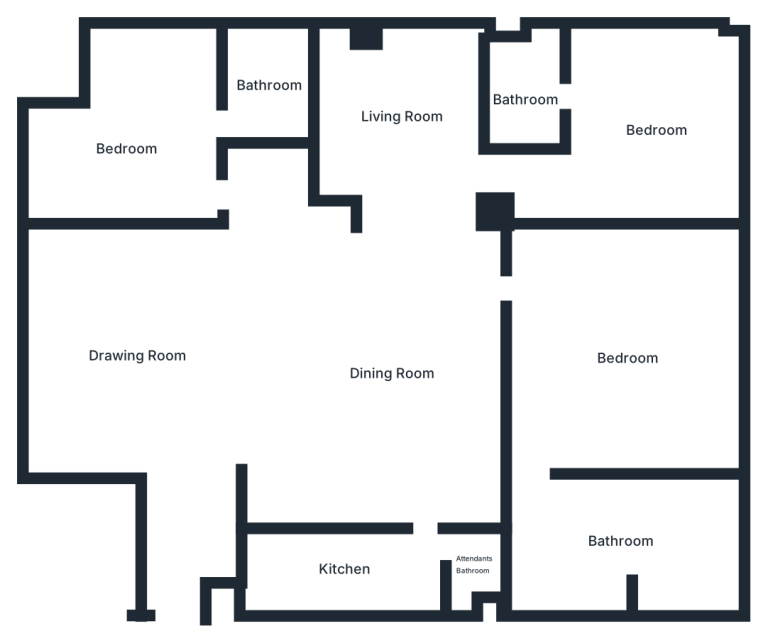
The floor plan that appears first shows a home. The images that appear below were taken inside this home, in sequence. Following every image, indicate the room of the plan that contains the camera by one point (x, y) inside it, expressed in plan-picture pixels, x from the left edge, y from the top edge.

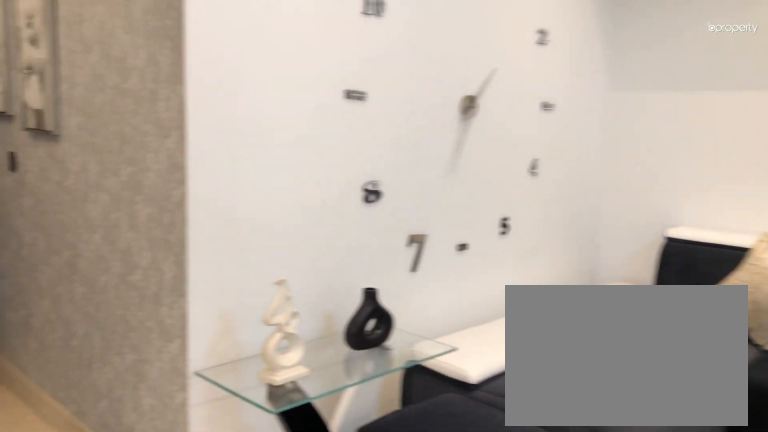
(136, 356)
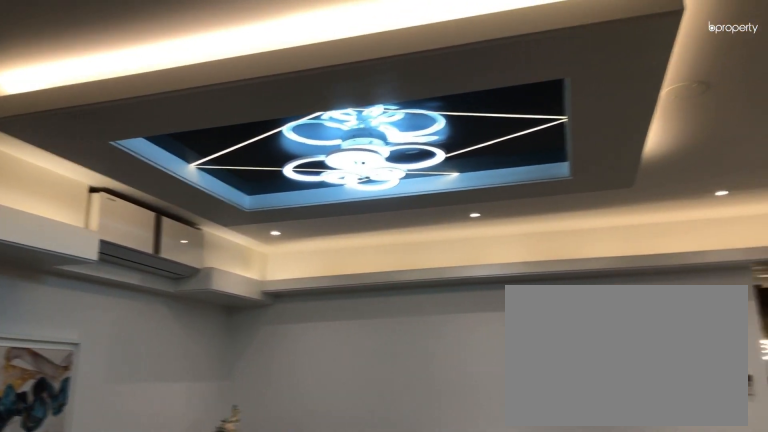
(136, 356)
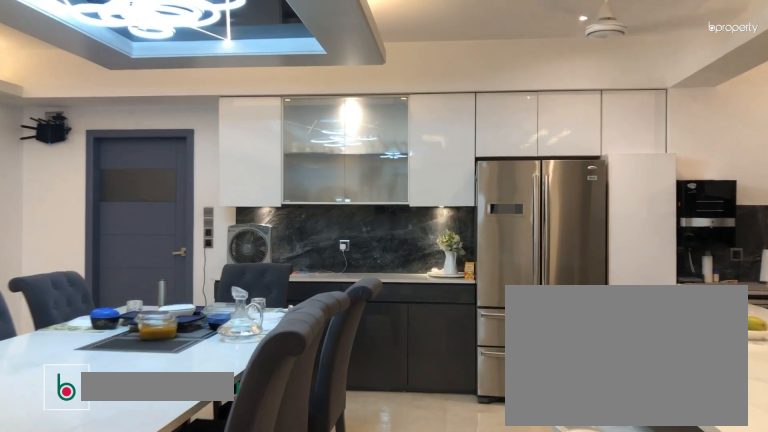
(391, 371)
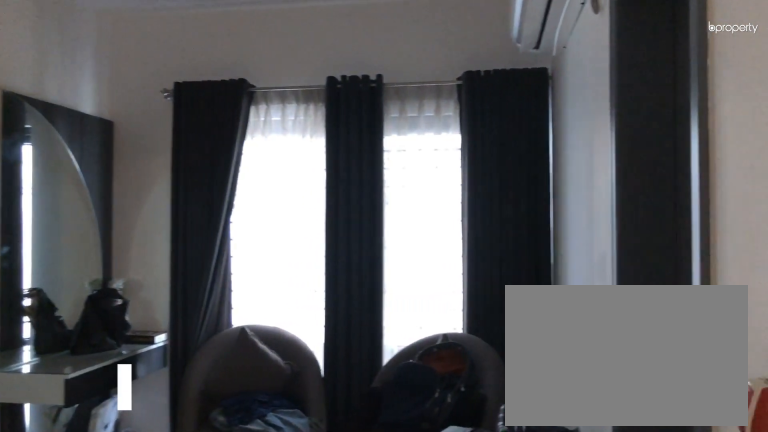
(131, 149)
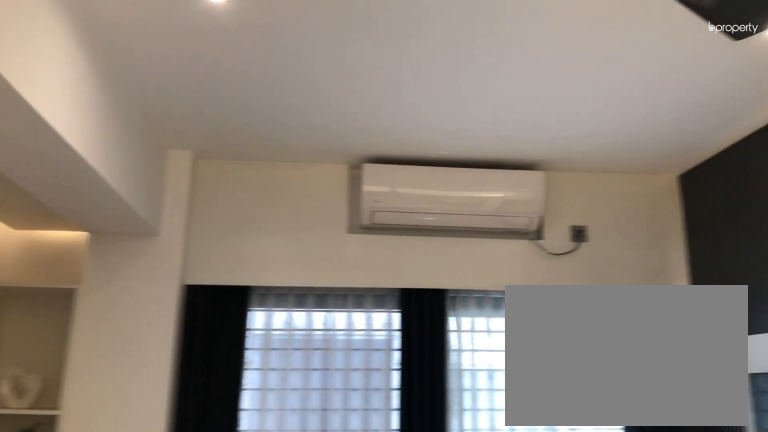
(399, 117)
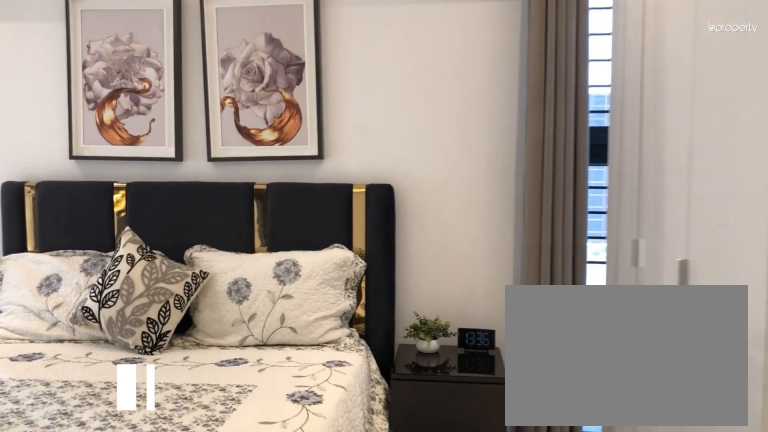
(657, 129)
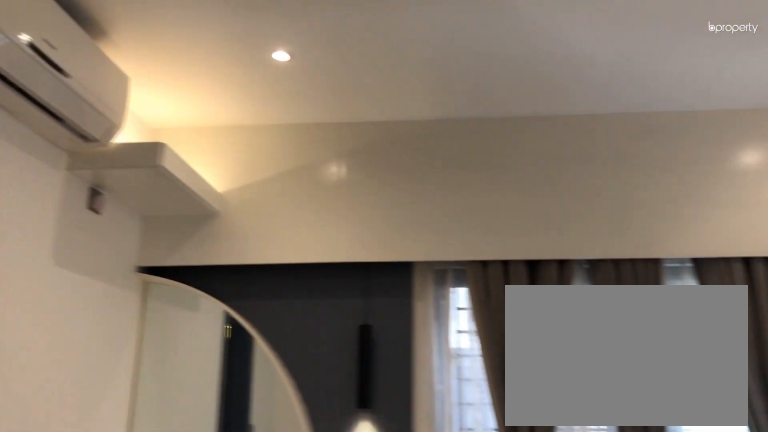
(656, 128)
